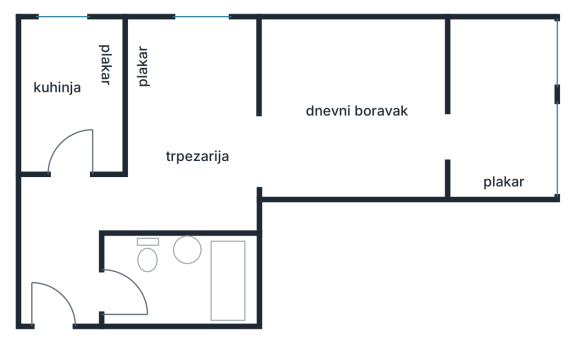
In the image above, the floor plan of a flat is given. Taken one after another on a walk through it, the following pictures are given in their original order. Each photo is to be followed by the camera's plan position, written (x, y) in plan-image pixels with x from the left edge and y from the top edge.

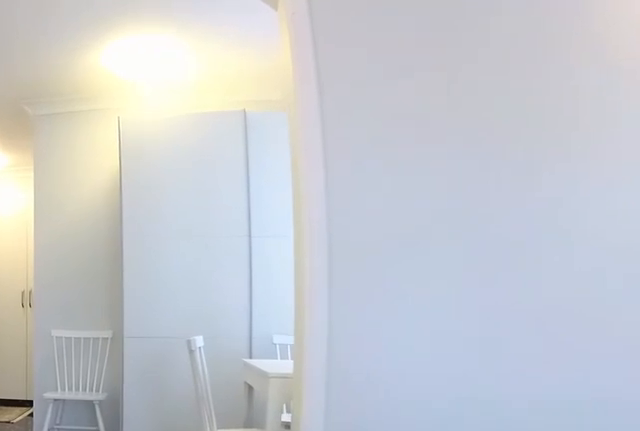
(385, 140)
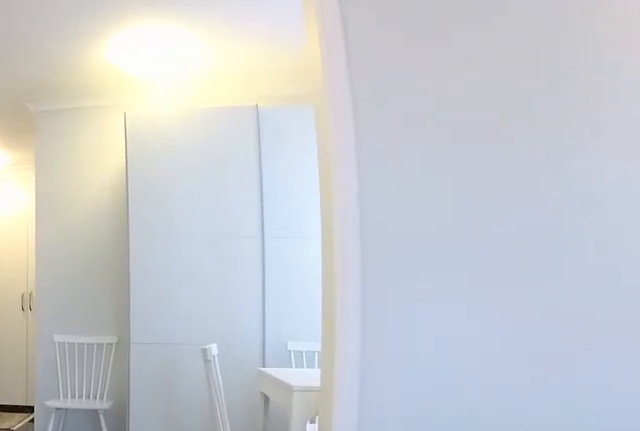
(377, 141)
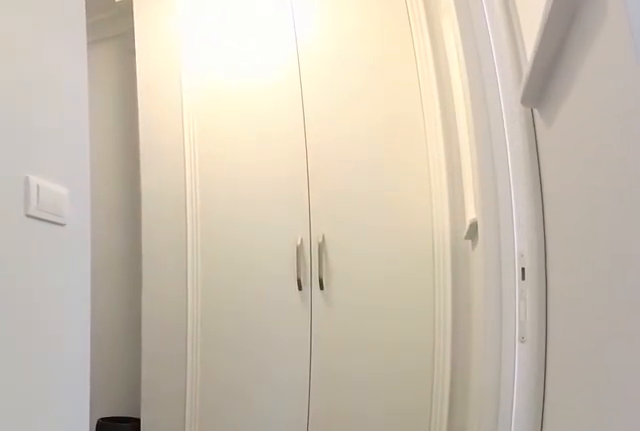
(161, 192)
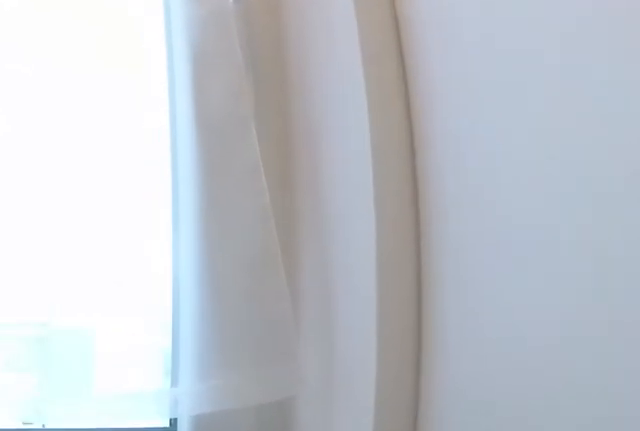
(72, 65)
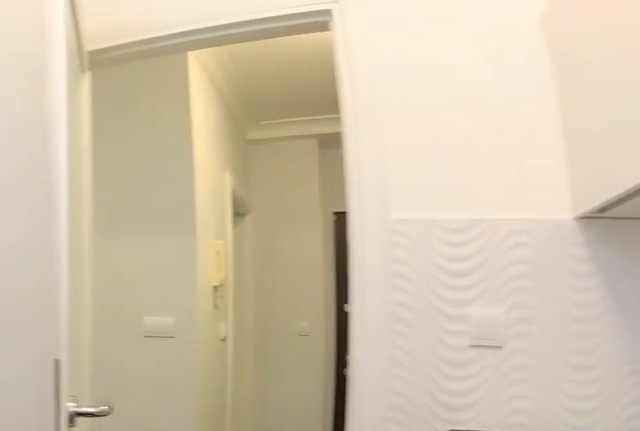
(73, 19)
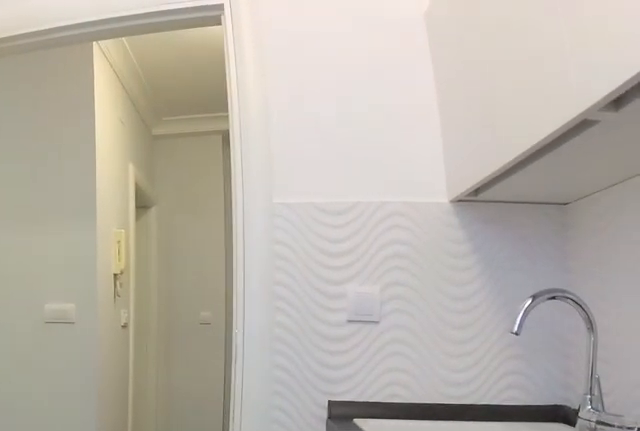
(72, 53)
